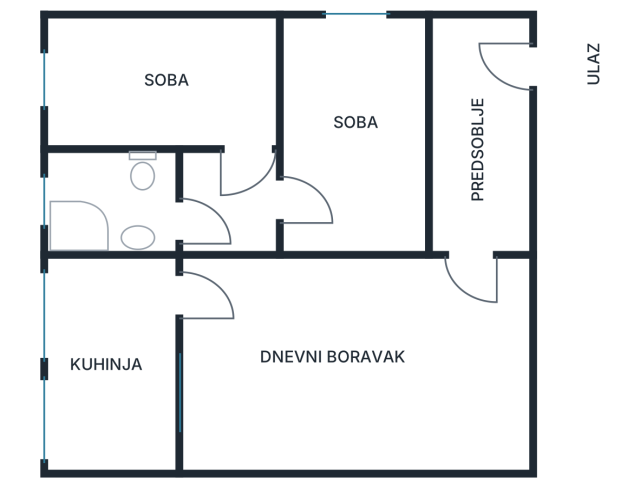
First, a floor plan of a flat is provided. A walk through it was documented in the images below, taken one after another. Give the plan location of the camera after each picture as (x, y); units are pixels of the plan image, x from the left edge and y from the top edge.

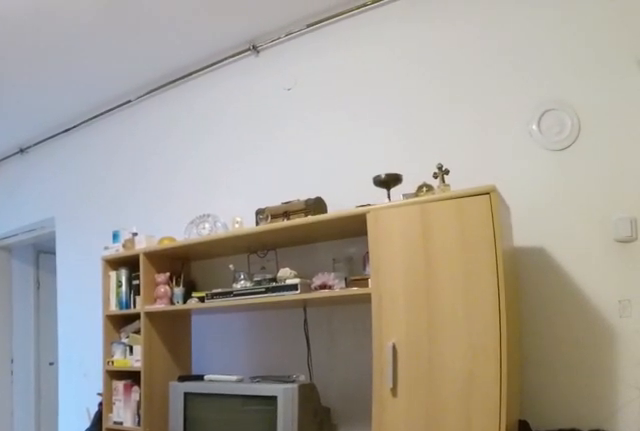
(519, 430)
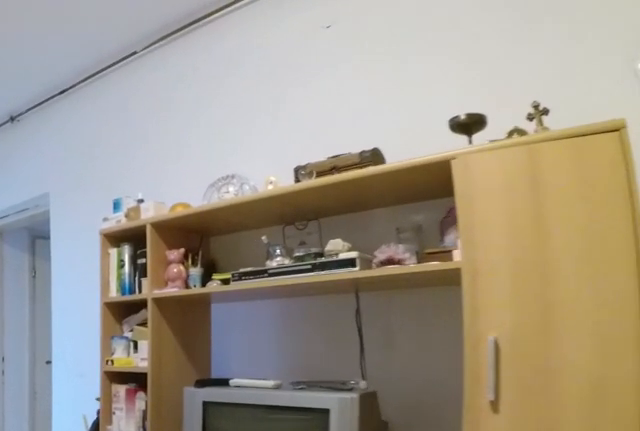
(446, 419)
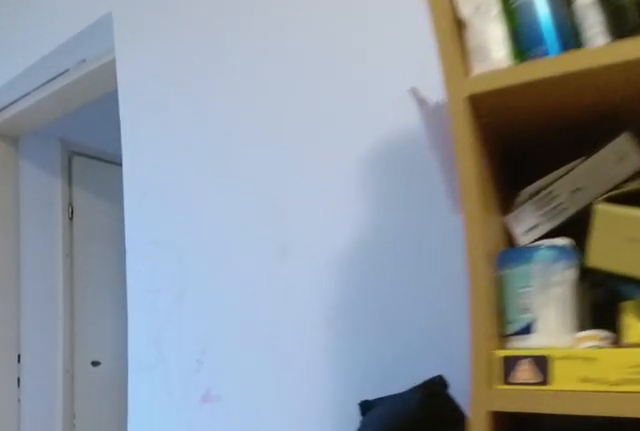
(329, 364)
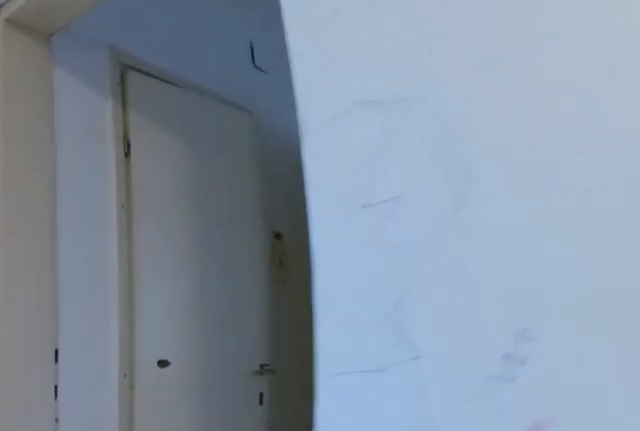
(276, 339)
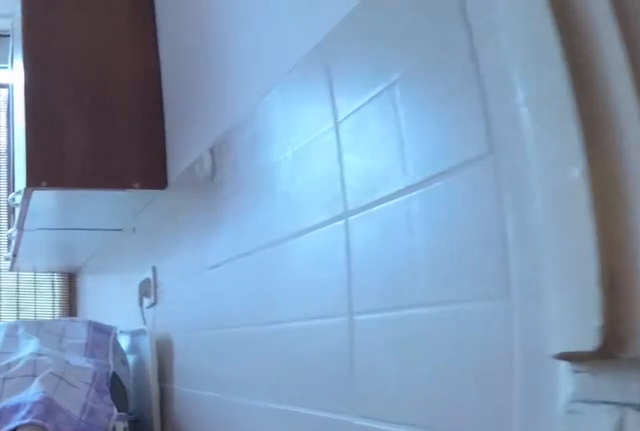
(222, 308)
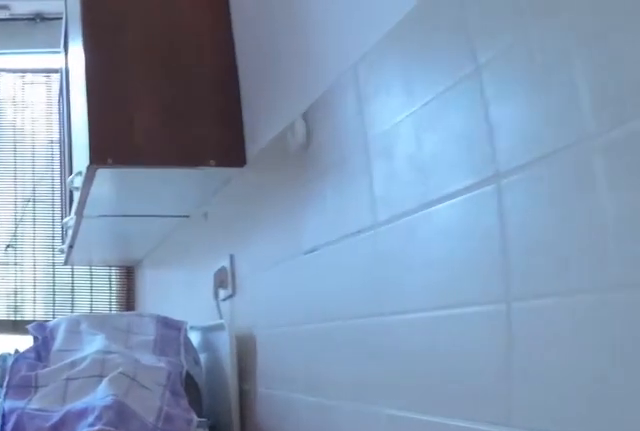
(217, 304)
